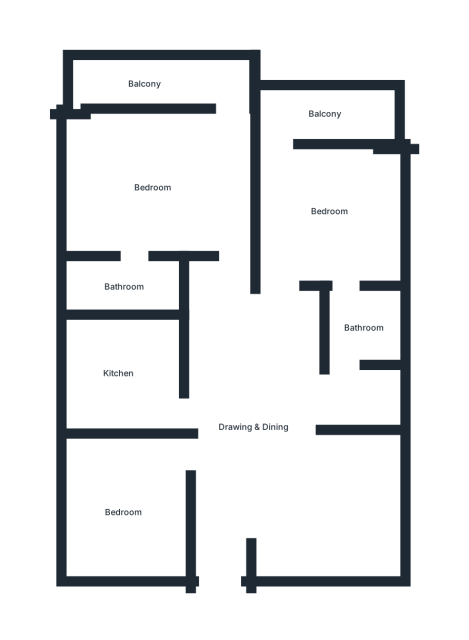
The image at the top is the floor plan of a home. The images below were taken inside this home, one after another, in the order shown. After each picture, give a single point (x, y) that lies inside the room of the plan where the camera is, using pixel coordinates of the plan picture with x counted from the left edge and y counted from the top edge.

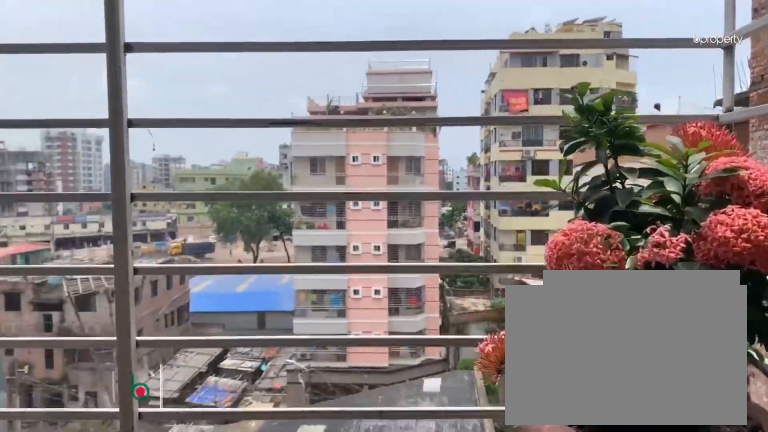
(174, 86)
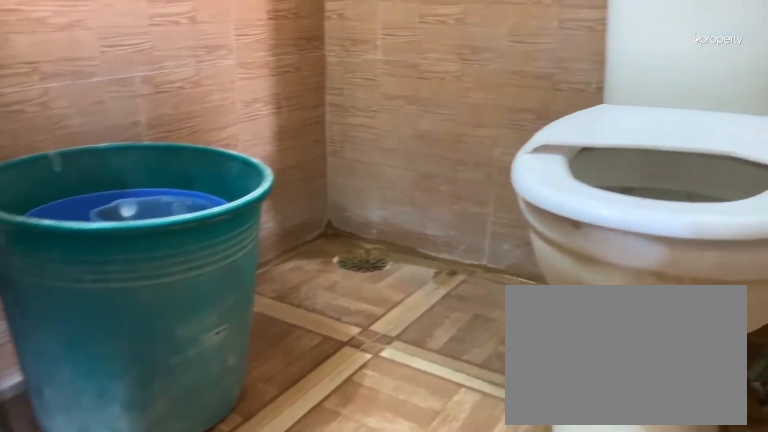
(123, 287)
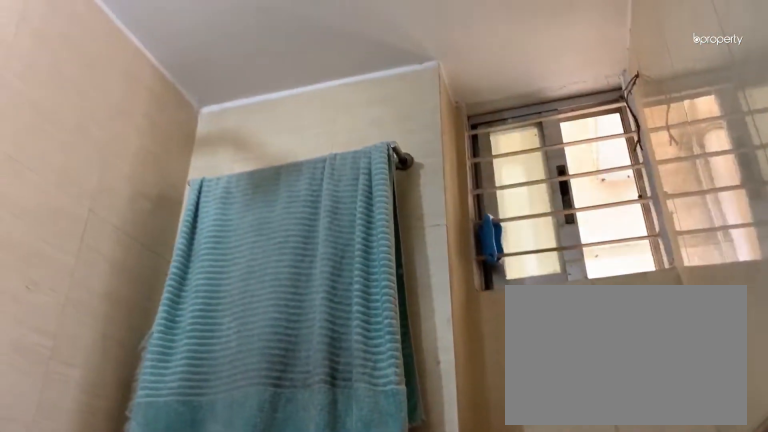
(123, 287)
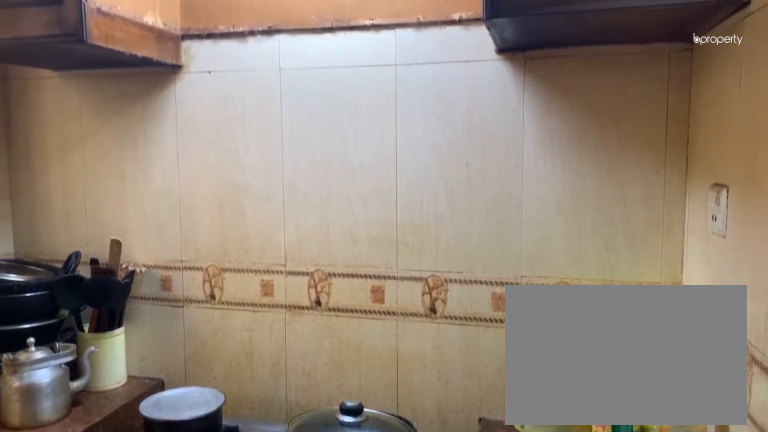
(124, 373)
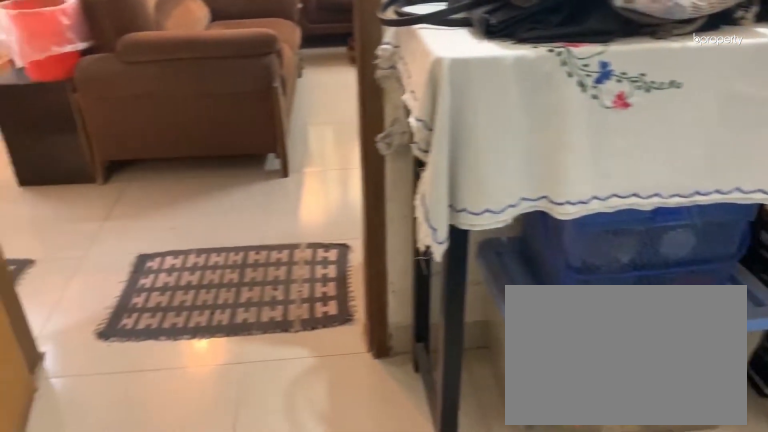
(122, 510)
